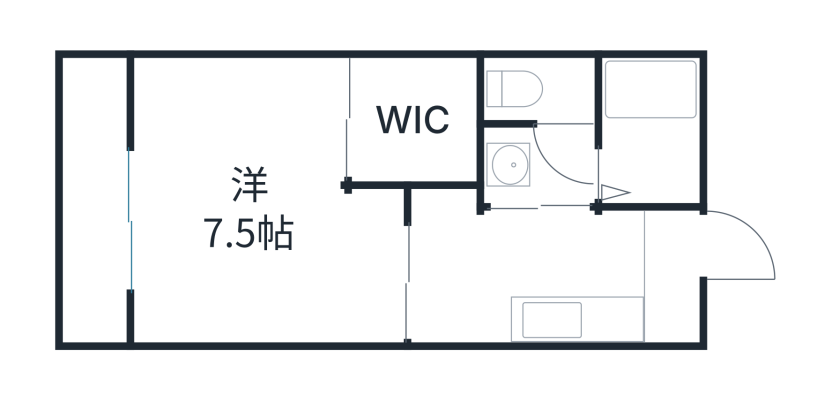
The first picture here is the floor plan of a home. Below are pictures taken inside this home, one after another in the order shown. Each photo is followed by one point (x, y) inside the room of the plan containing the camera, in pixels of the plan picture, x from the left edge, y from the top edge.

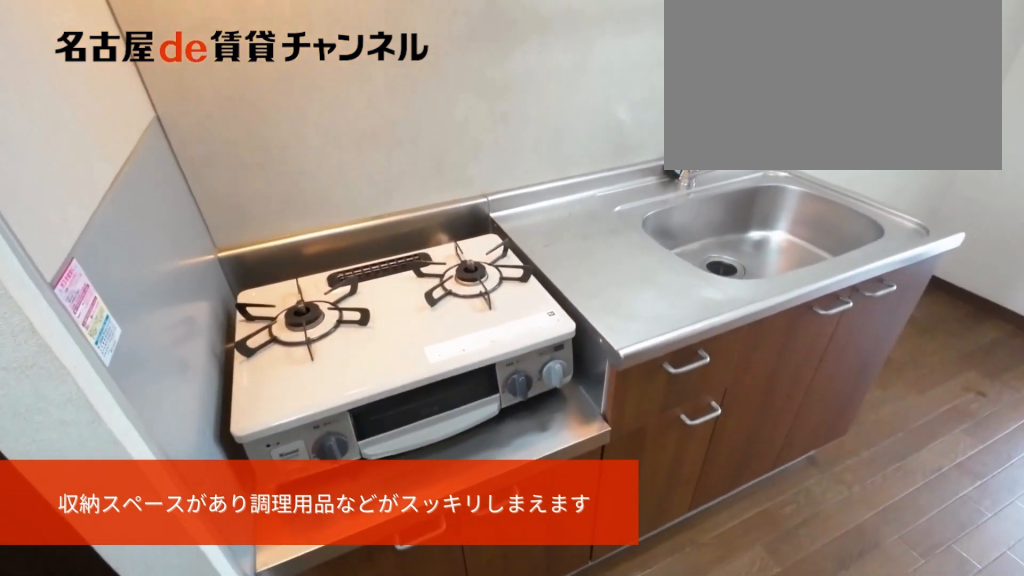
(574, 322)
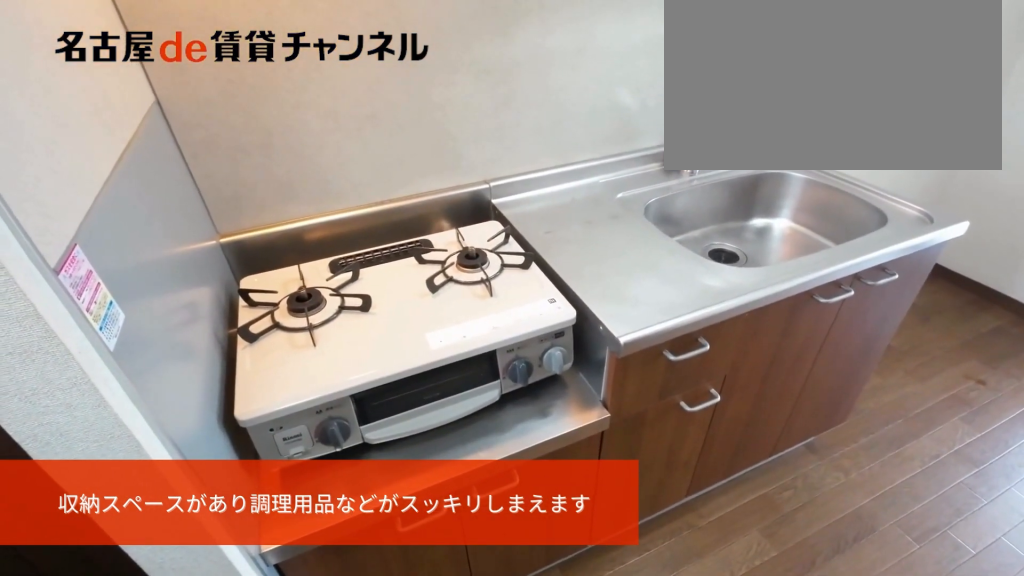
(574, 322)
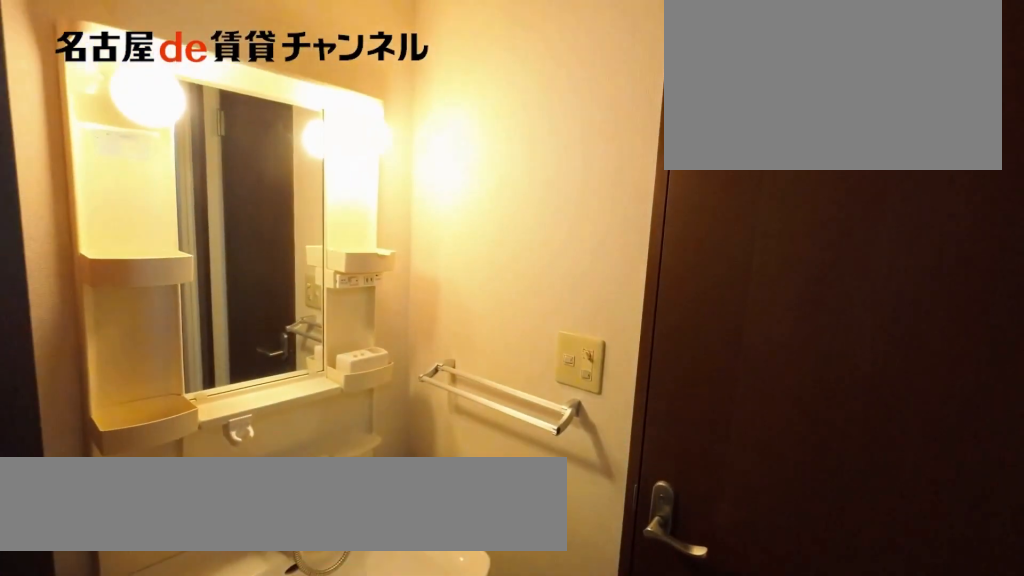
(542, 167)
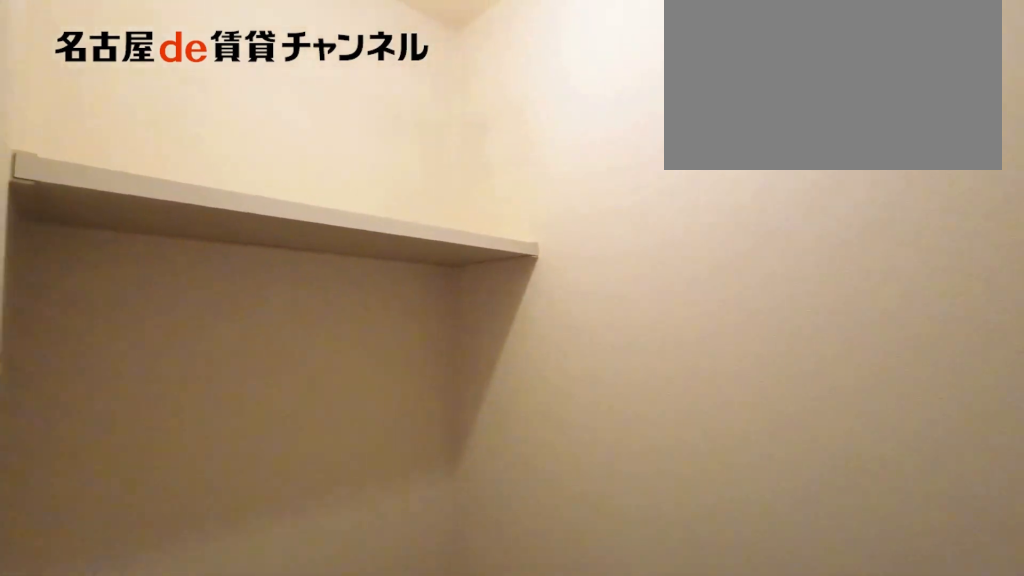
(543, 88)
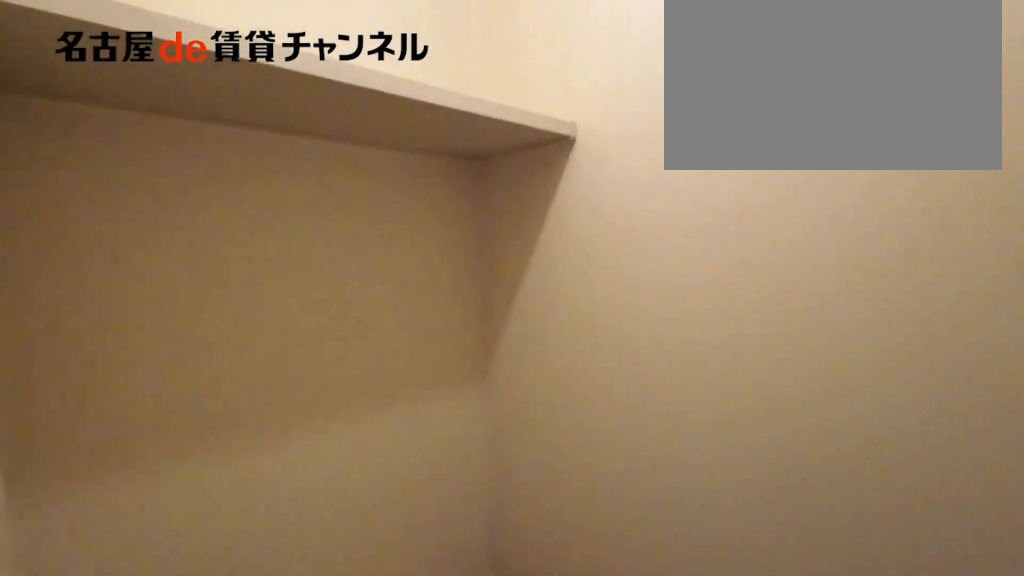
(543, 88)
